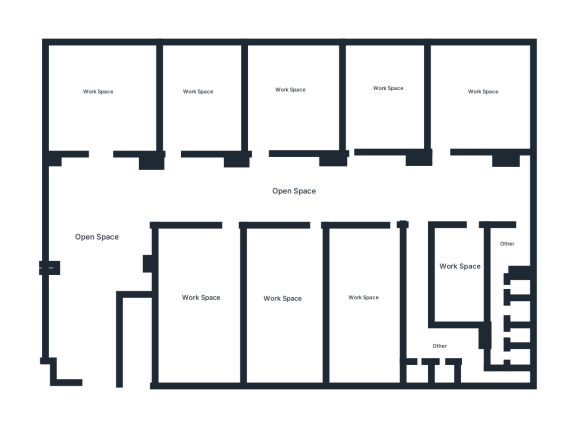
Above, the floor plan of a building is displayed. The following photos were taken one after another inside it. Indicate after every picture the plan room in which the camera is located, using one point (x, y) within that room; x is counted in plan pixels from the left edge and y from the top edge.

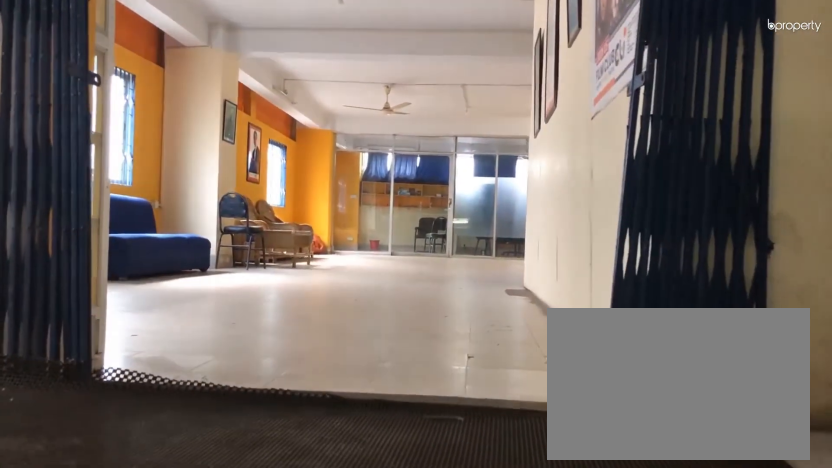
(97, 351)
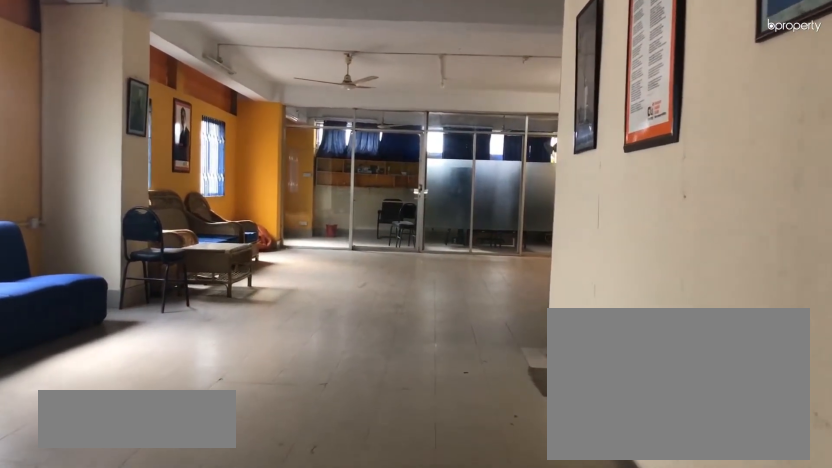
(97, 351)
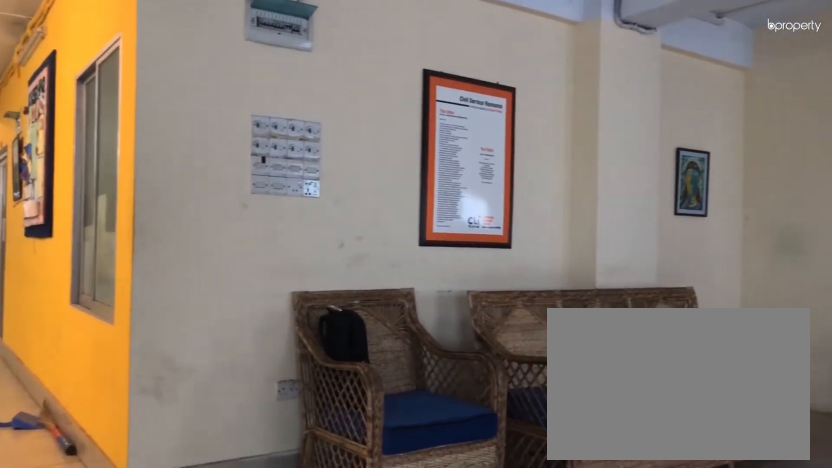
(99, 205)
